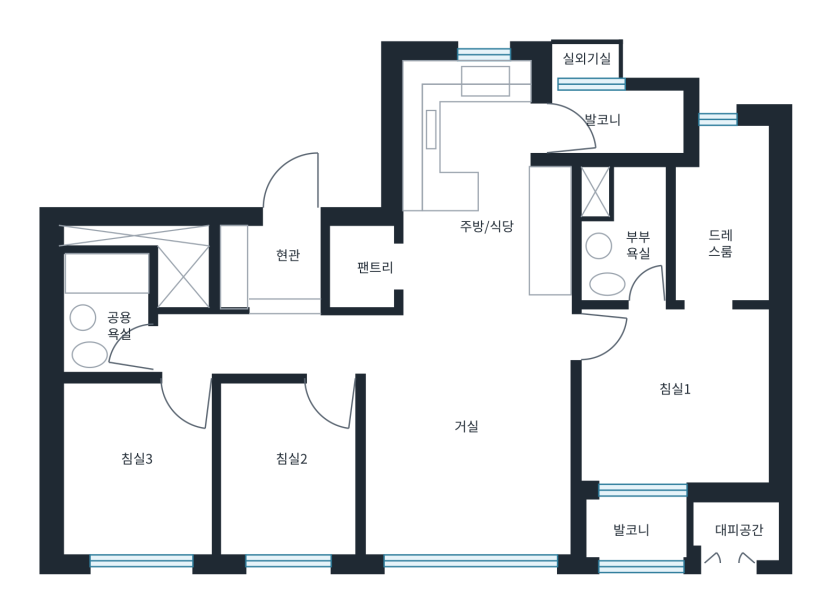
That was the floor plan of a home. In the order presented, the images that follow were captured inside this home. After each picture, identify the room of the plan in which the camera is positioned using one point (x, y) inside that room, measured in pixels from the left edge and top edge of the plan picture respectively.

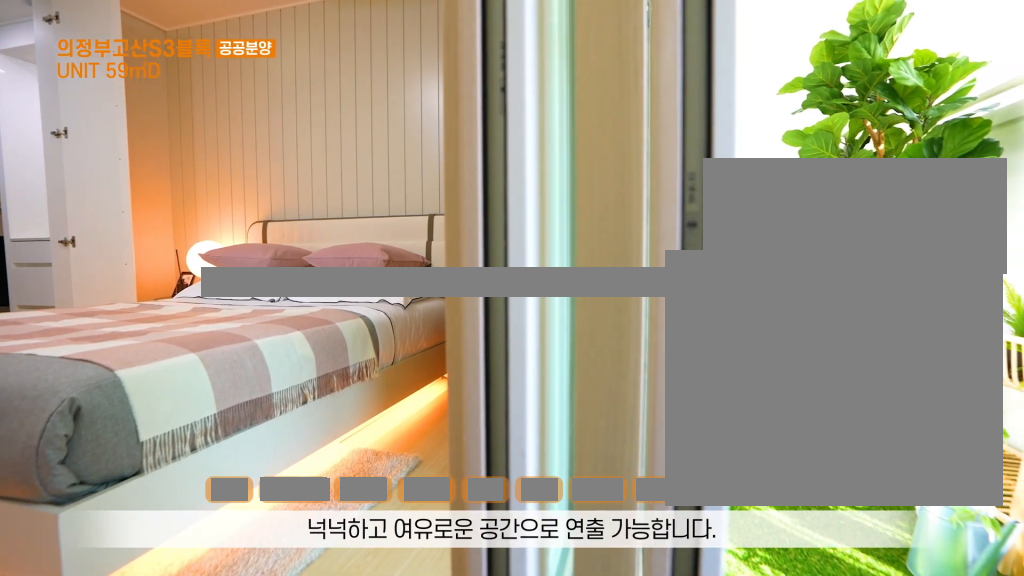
(675, 372)
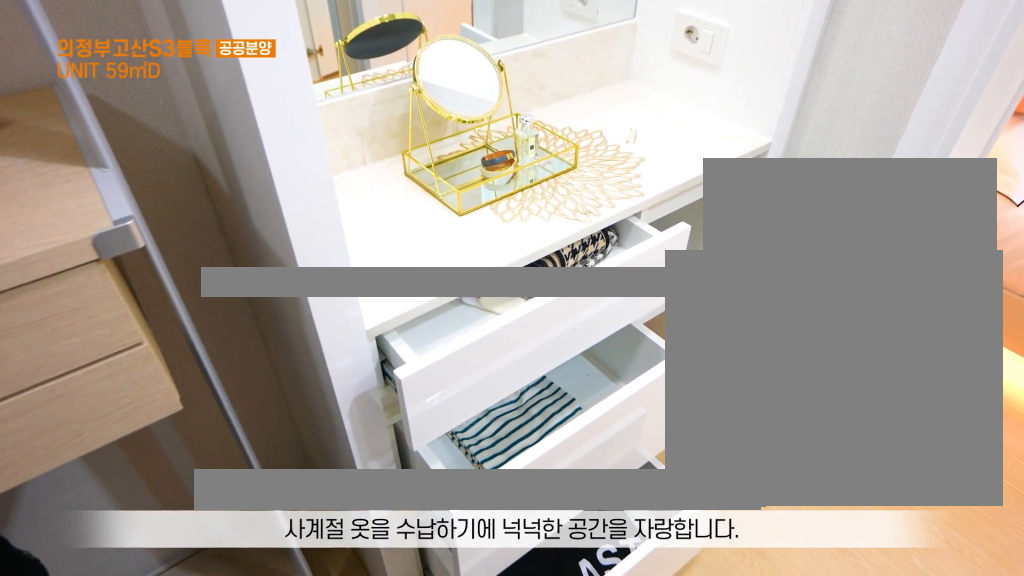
(721, 216)
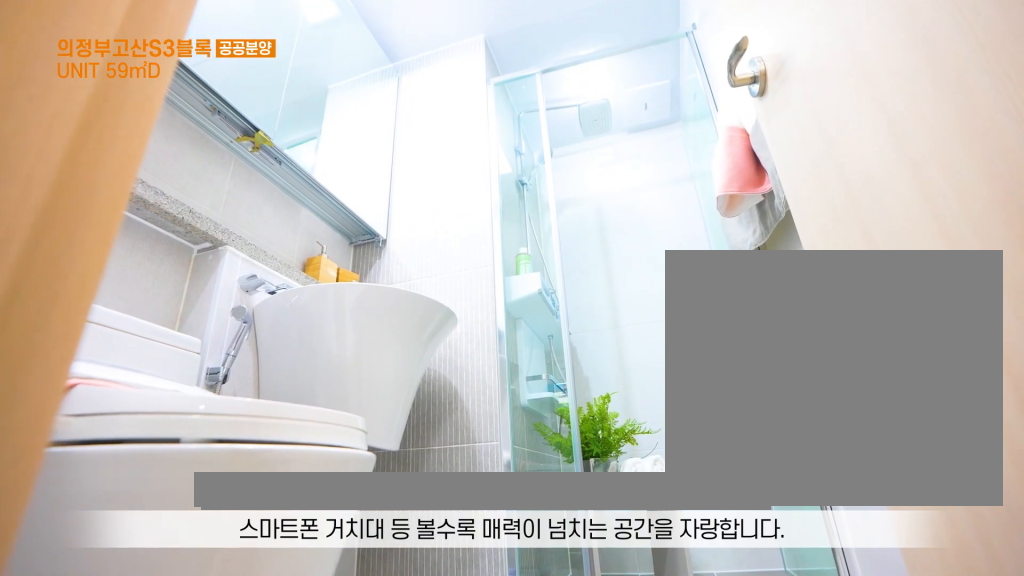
(638, 227)
